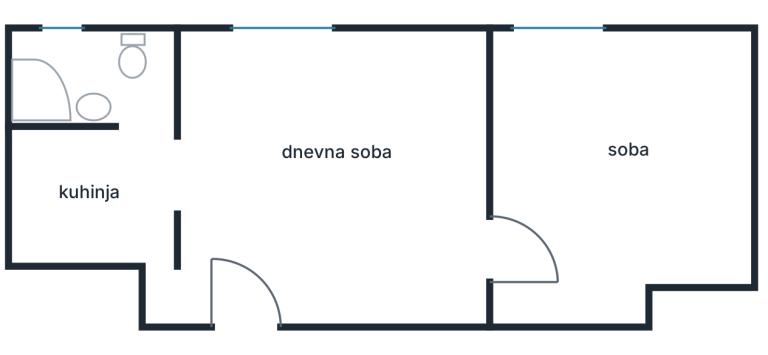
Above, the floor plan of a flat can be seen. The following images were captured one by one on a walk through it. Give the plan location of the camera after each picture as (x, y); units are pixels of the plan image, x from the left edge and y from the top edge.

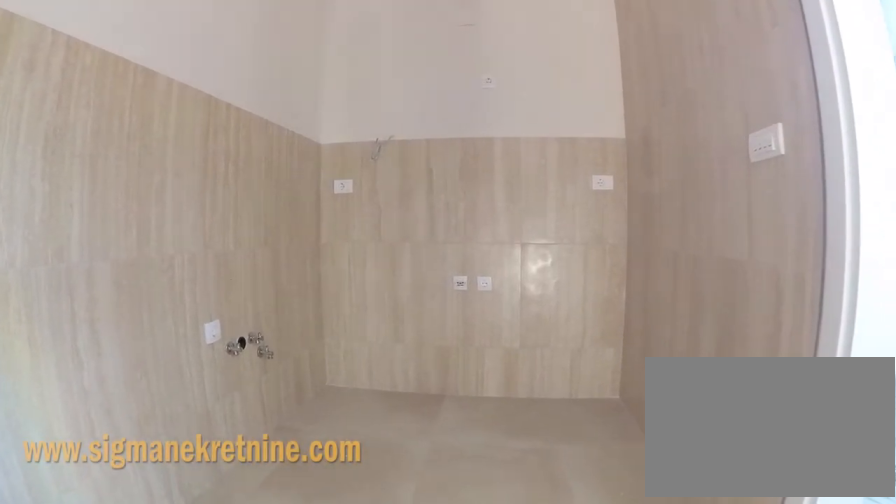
(169, 167)
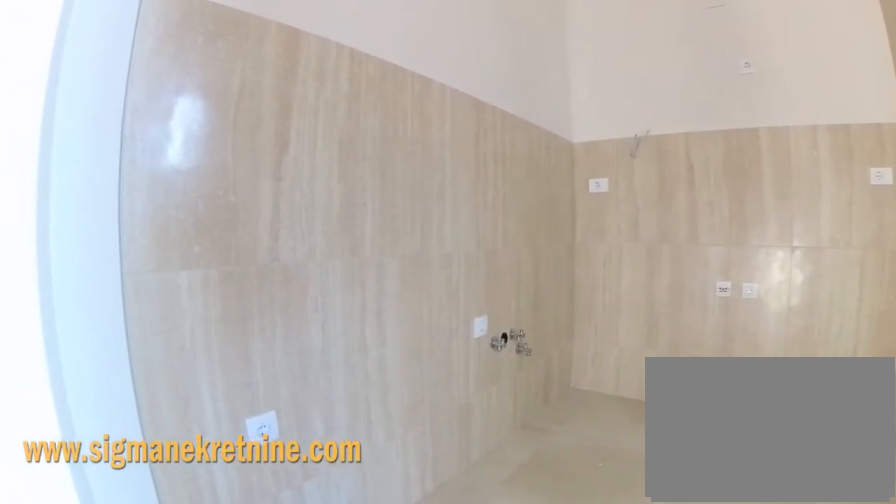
(165, 159)
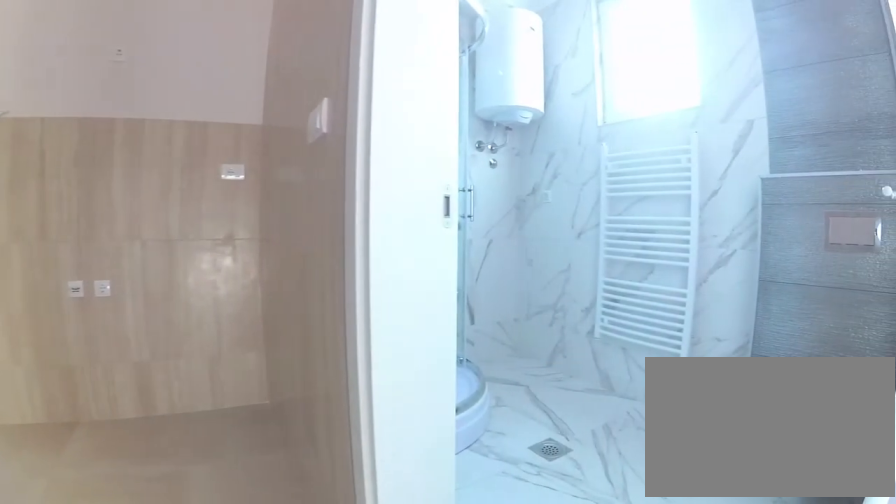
(162, 175)
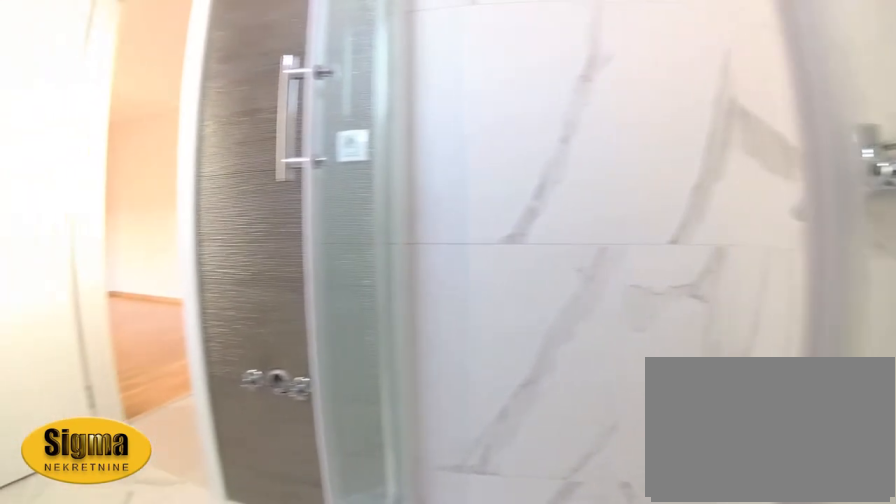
(53, 46)
